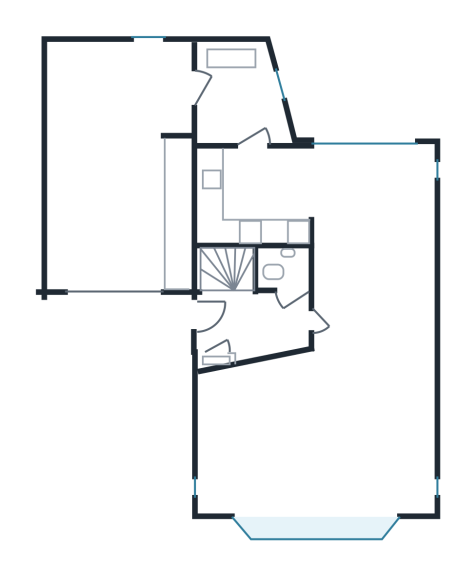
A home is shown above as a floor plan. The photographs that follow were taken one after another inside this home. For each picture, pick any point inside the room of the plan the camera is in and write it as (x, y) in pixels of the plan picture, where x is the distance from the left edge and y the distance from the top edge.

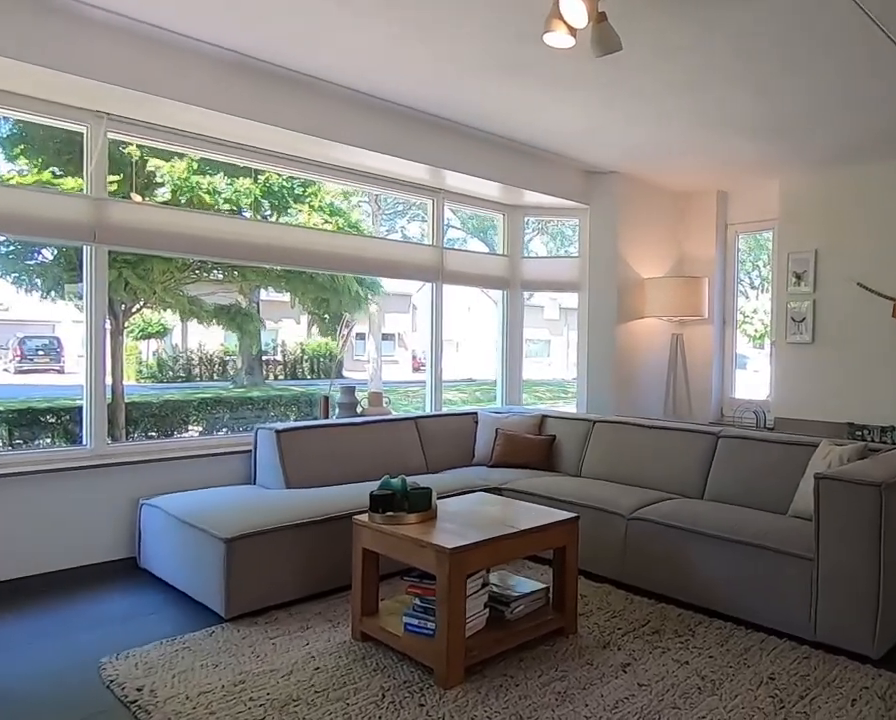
(318, 440)
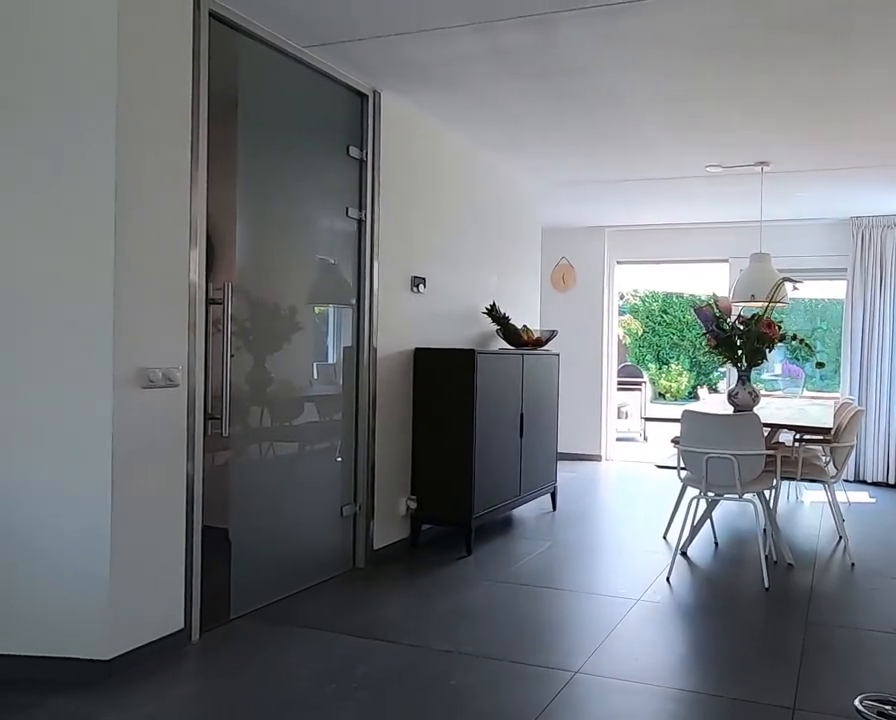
(318, 440)
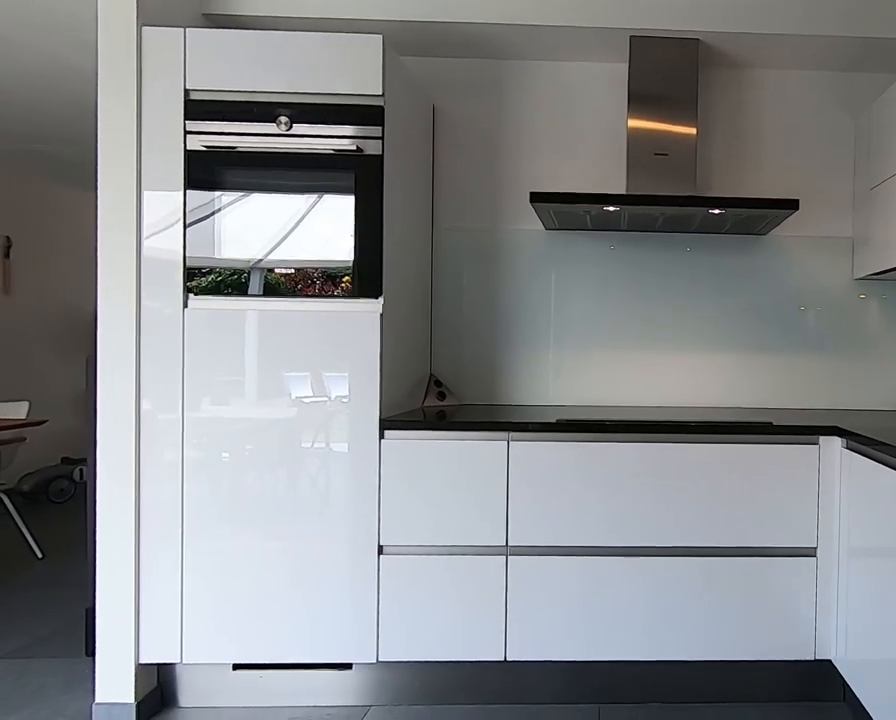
(267, 182)
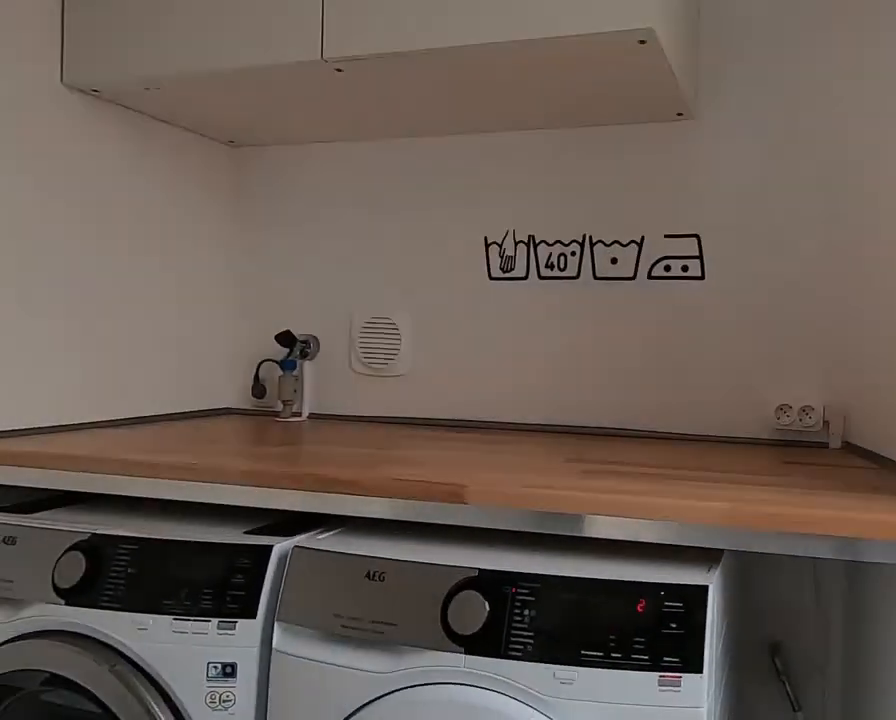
(237, 95)
